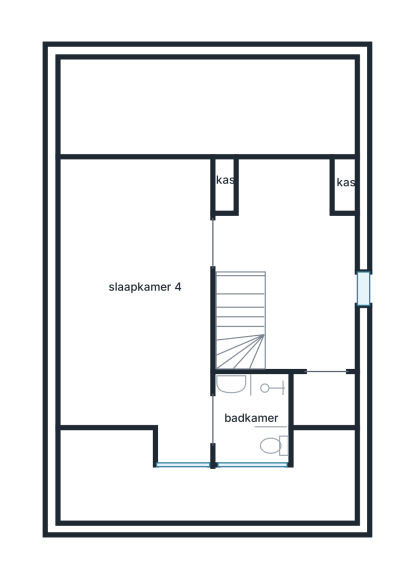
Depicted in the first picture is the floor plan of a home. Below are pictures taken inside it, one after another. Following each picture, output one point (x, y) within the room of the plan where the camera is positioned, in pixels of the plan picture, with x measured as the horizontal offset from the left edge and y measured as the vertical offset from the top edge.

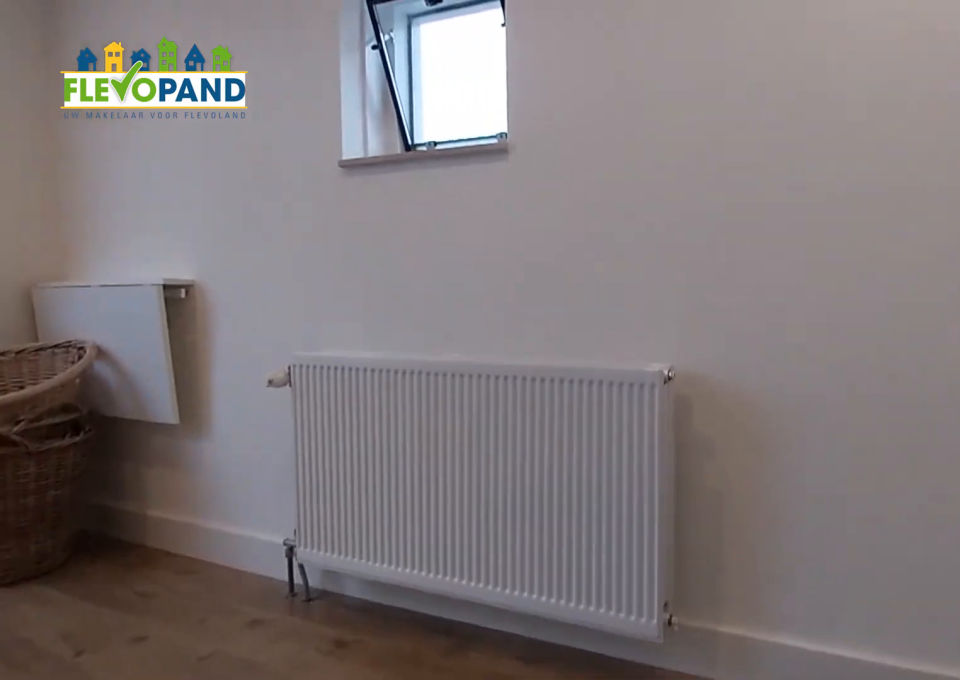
(301, 254)
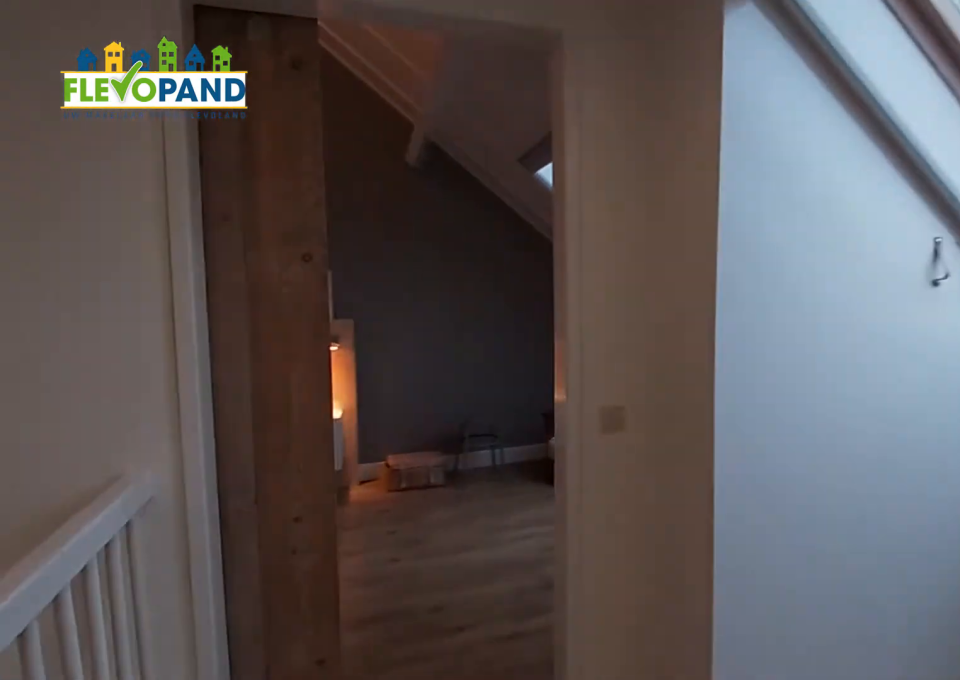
(301, 254)
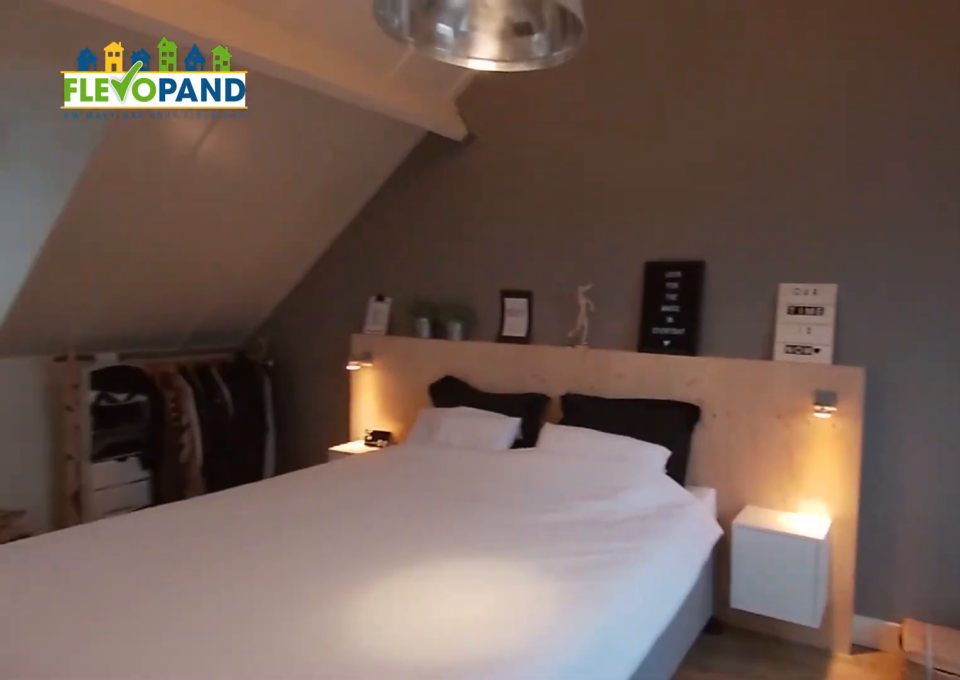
(142, 335)
